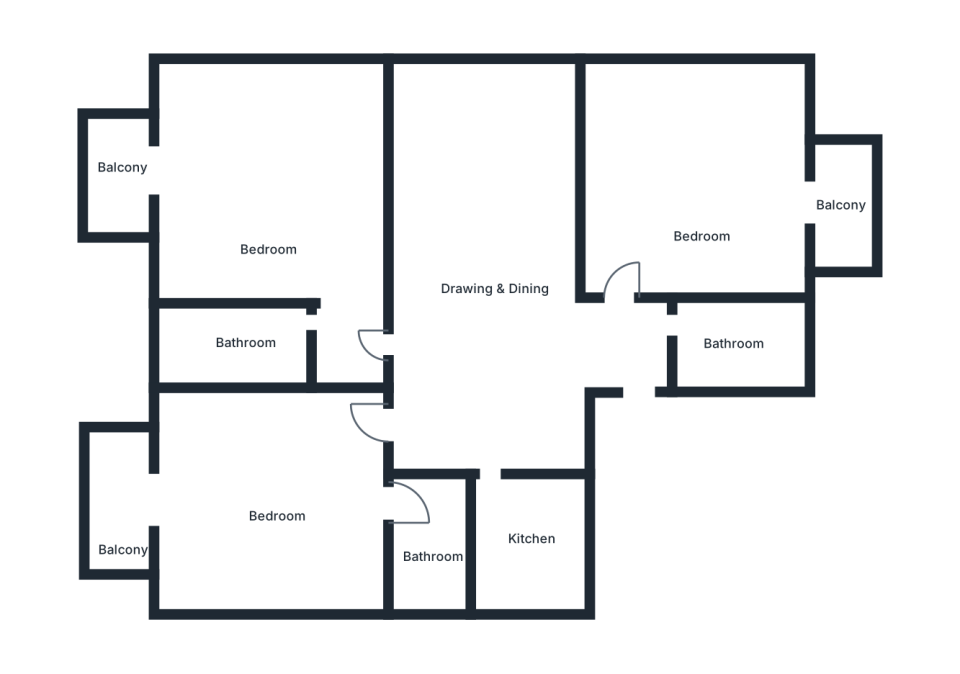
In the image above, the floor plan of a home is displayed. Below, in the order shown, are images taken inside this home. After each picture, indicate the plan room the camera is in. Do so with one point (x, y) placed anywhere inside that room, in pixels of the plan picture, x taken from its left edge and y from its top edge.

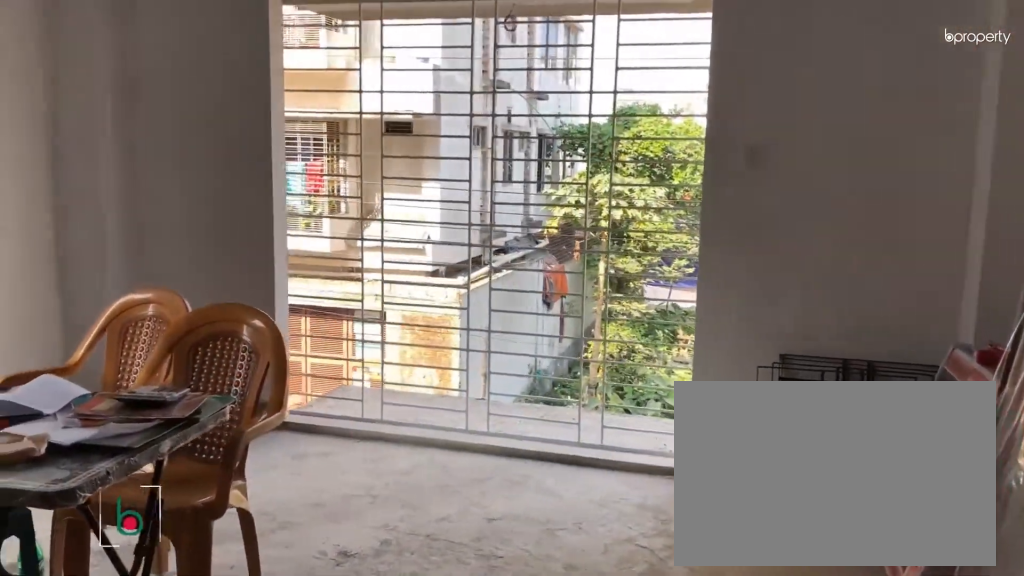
(270, 516)
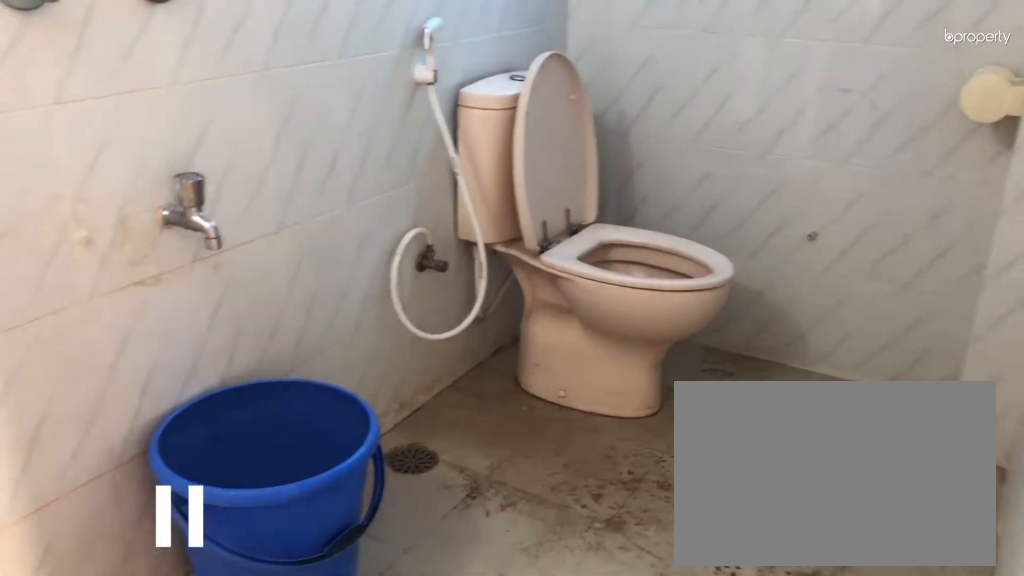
(429, 540)
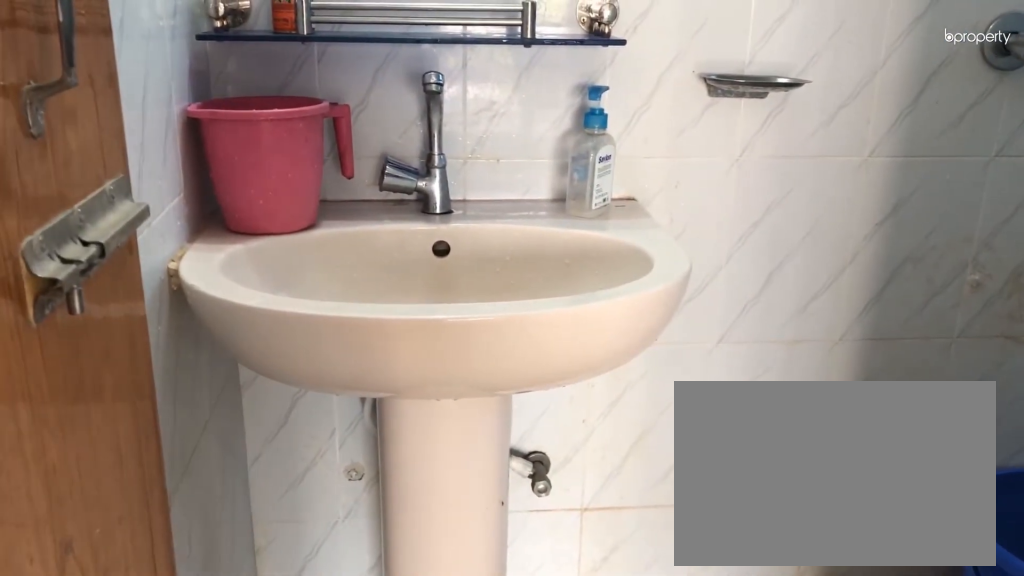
(429, 540)
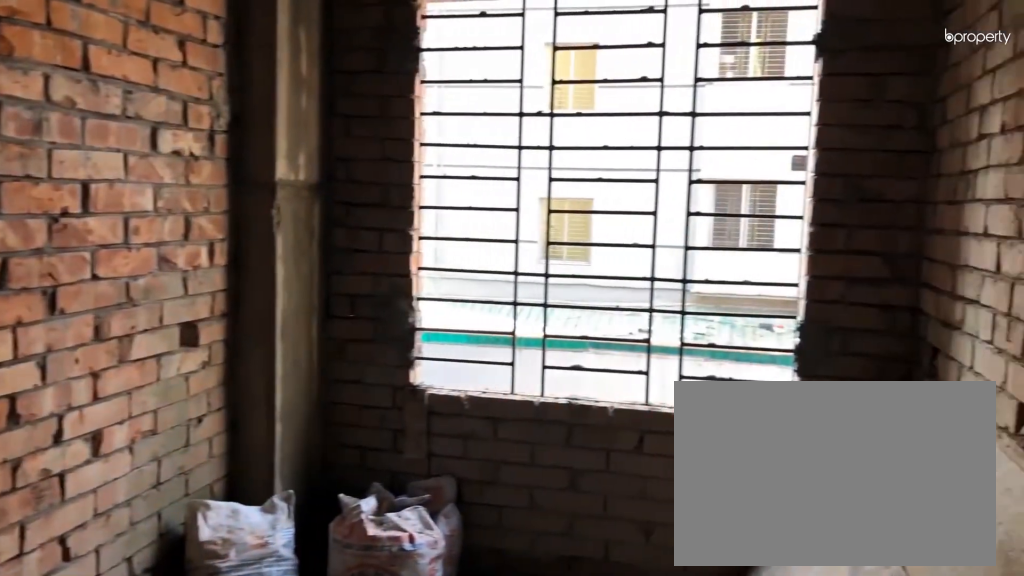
(533, 531)
